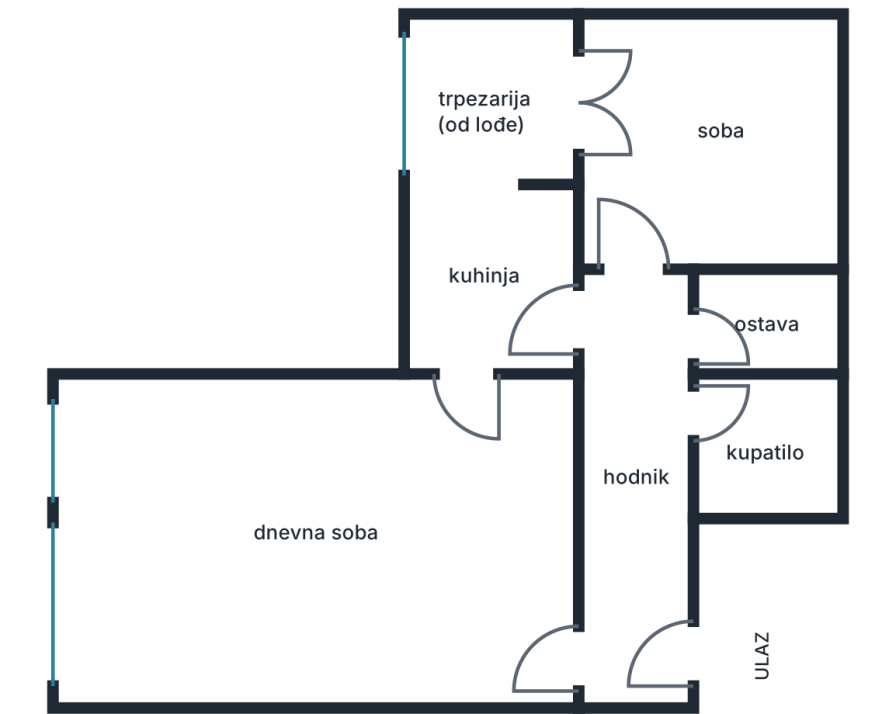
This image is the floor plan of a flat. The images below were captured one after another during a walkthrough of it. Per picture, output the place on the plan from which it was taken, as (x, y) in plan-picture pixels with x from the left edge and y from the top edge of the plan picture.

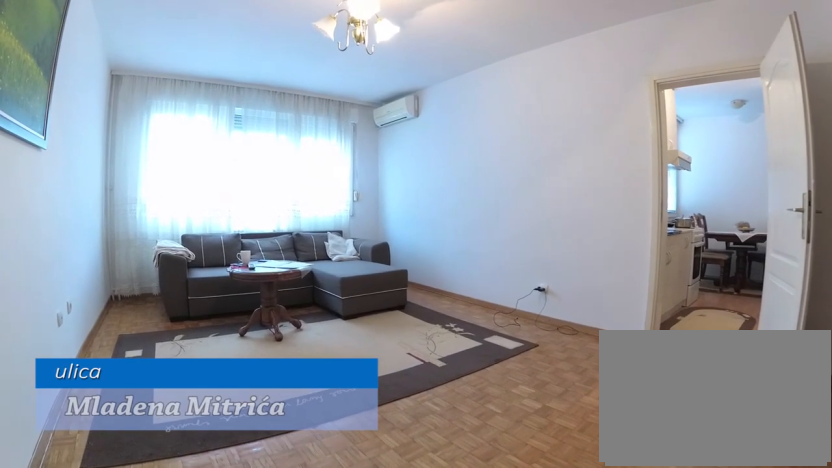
(516, 660)
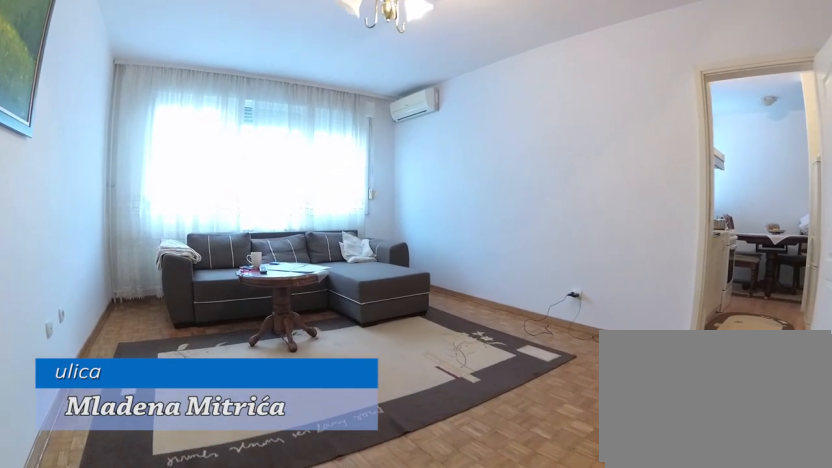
(486, 655)
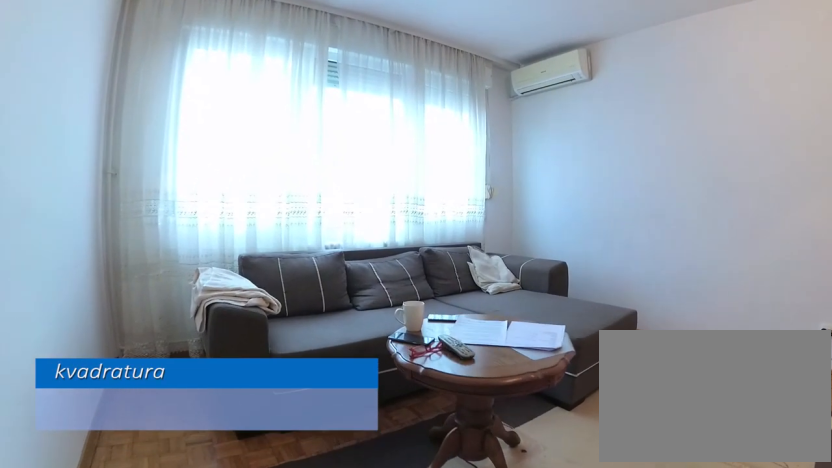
(269, 656)
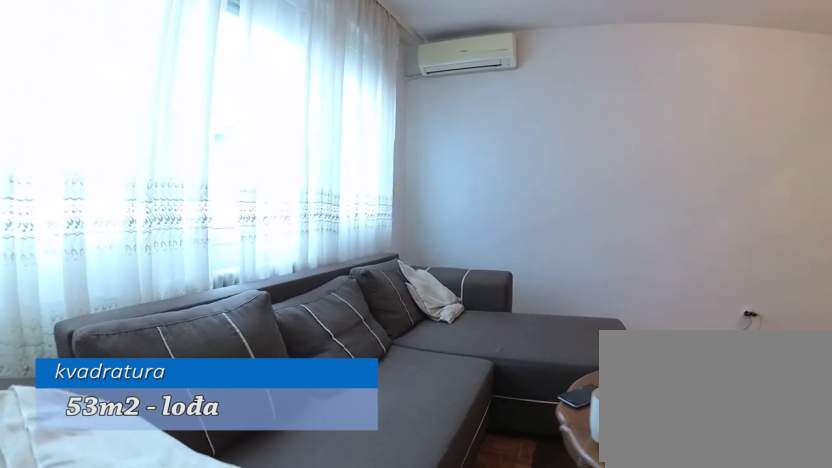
(162, 640)
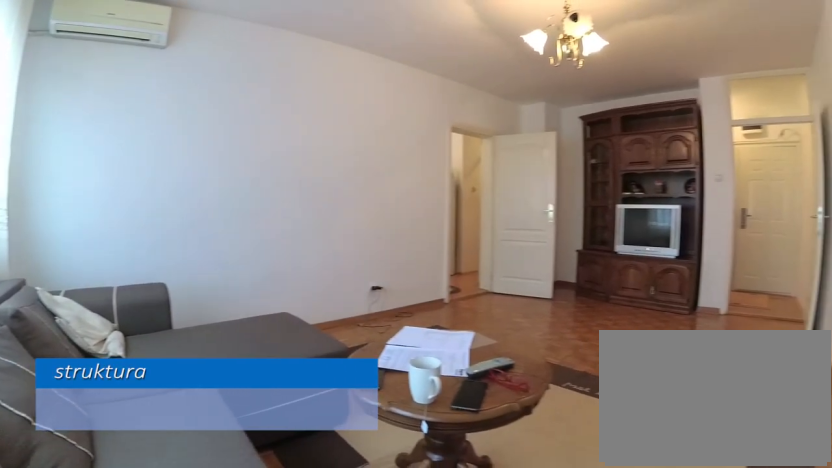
(104, 666)
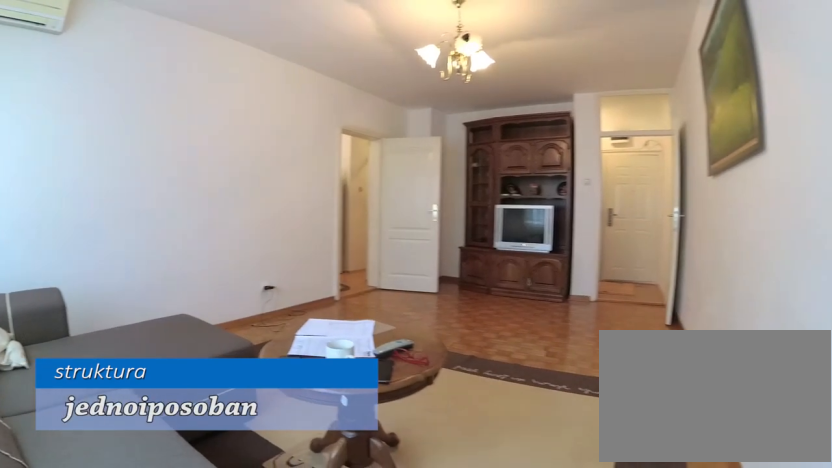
(93, 665)
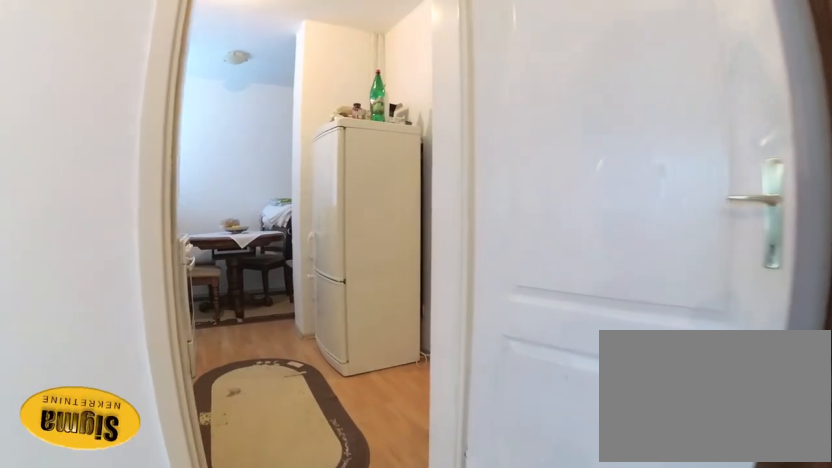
(447, 487)
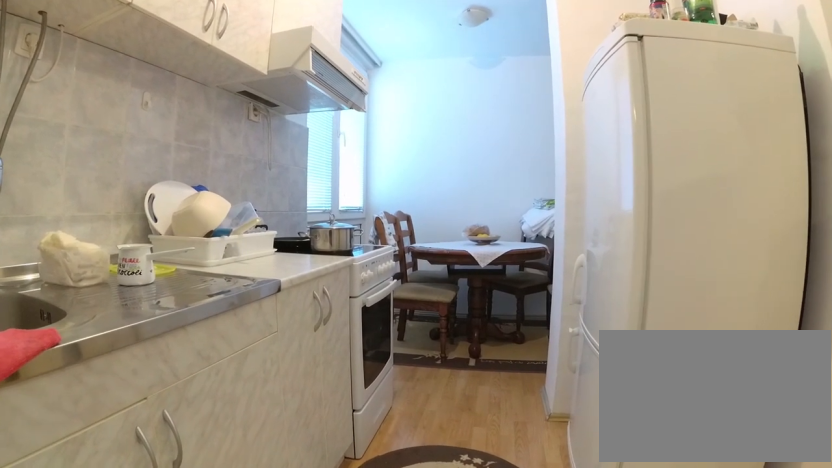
(477, 412)
